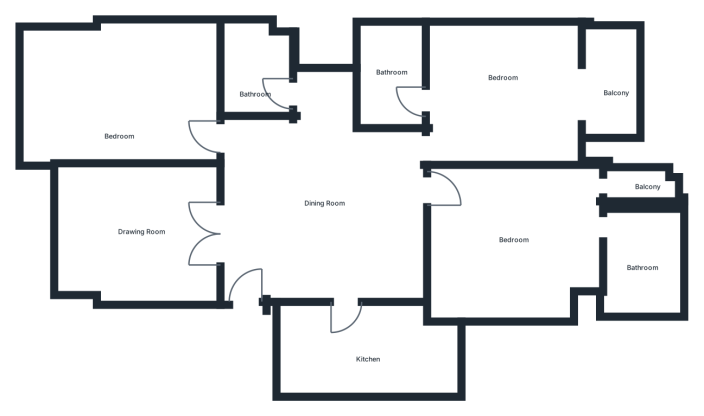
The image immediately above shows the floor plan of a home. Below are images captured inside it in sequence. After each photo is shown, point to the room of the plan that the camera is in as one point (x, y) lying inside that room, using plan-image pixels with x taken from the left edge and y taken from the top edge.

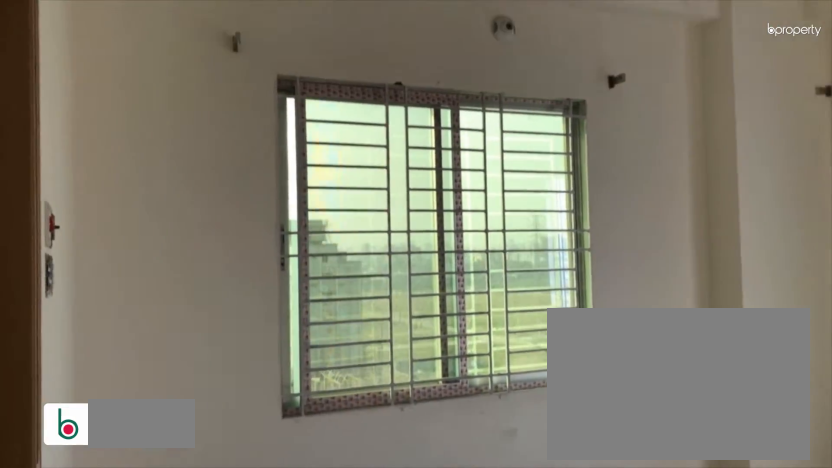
(502, 100)
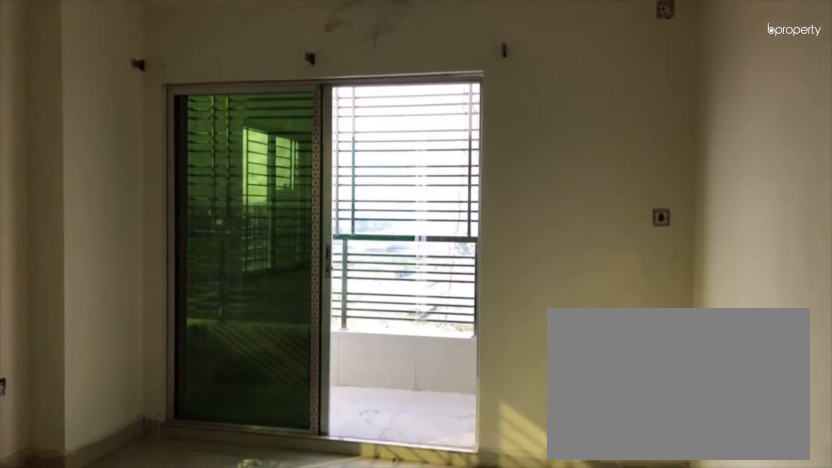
(502, 100)
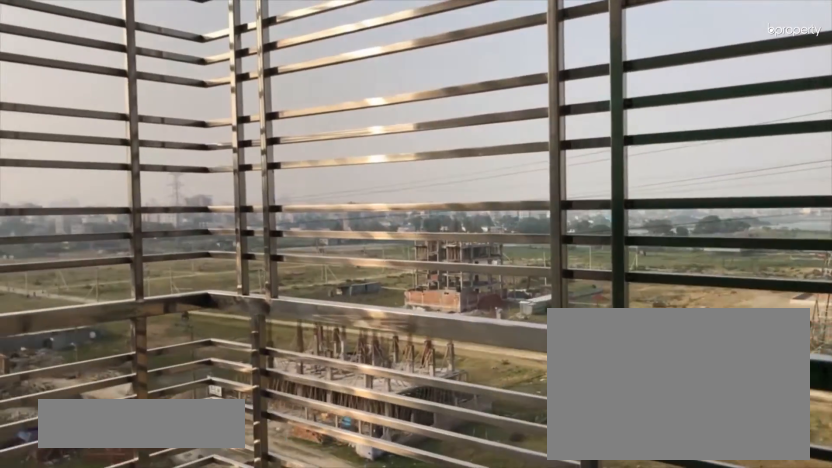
(620, 91)
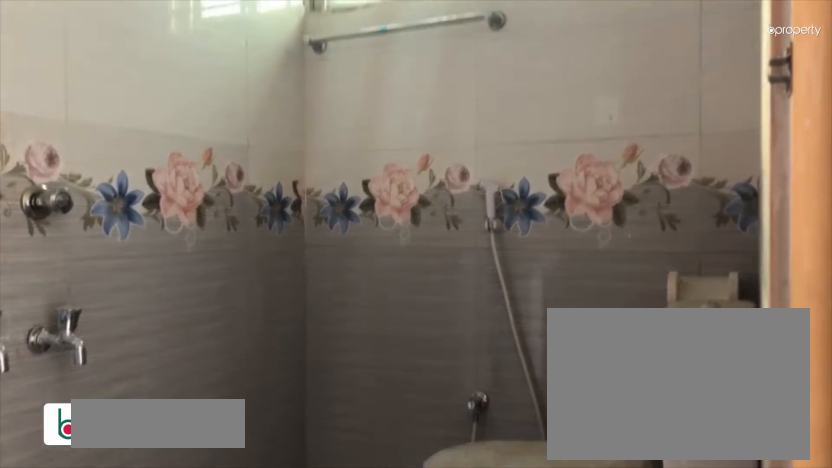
(395, 78)
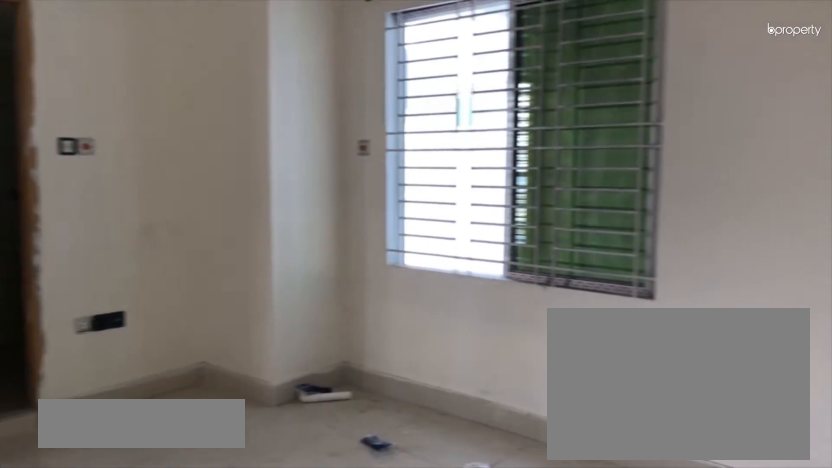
(525, 246)
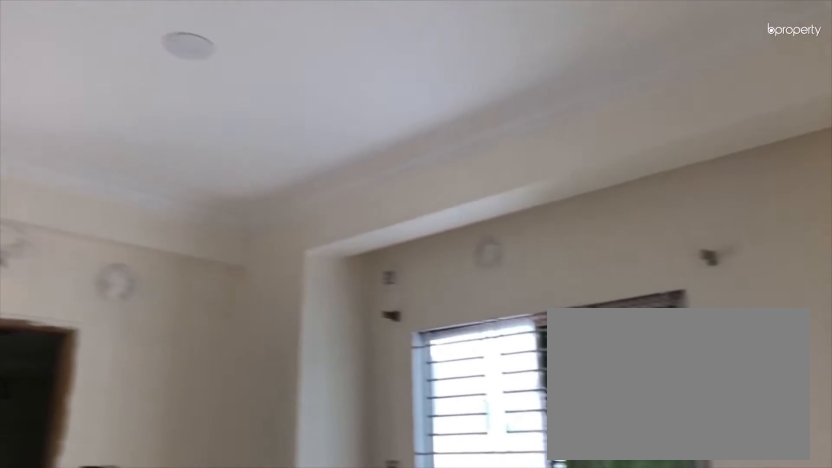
(525, 246)
